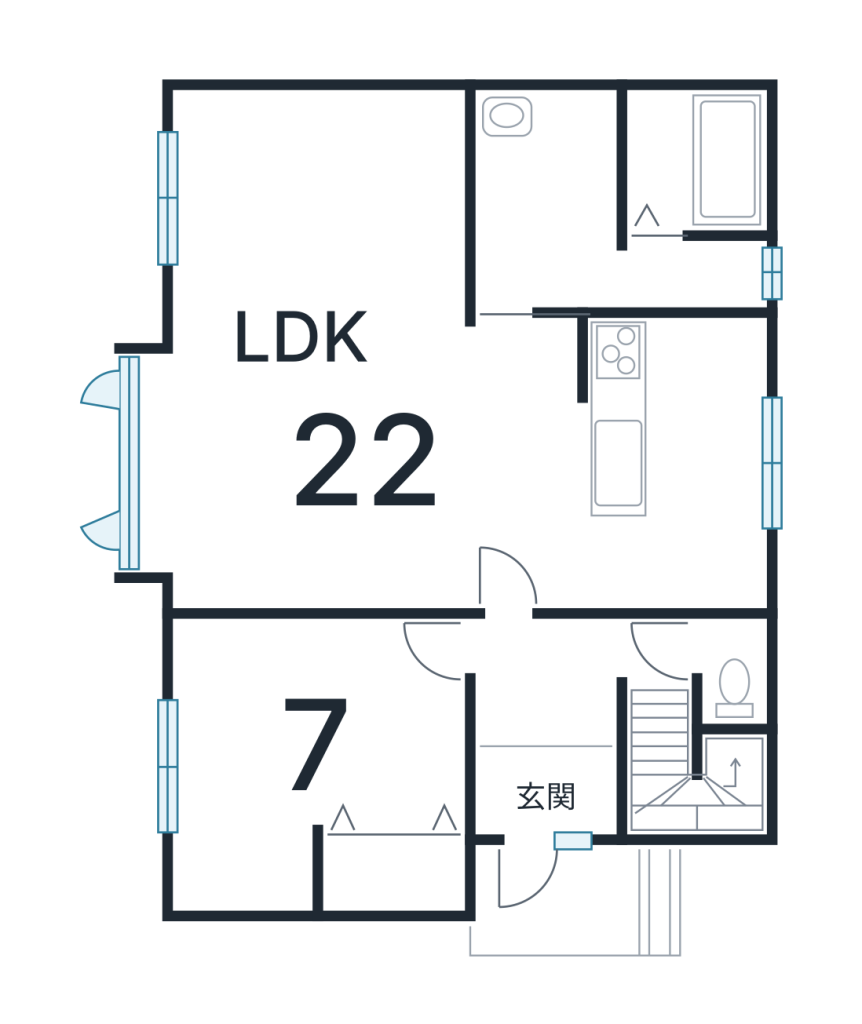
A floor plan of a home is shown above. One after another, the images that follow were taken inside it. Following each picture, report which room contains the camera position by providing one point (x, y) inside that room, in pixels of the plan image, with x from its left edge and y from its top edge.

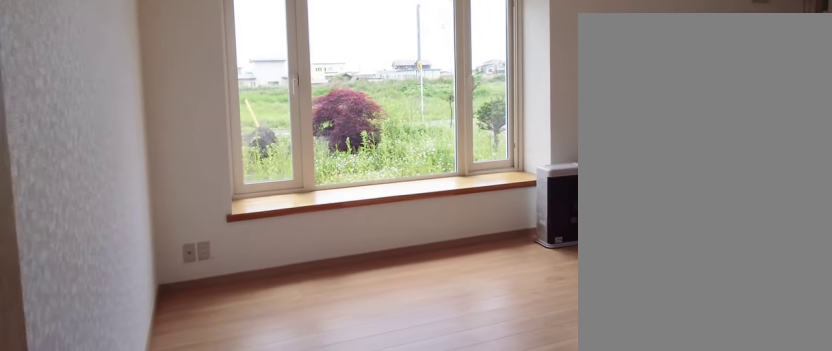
(327, 394)
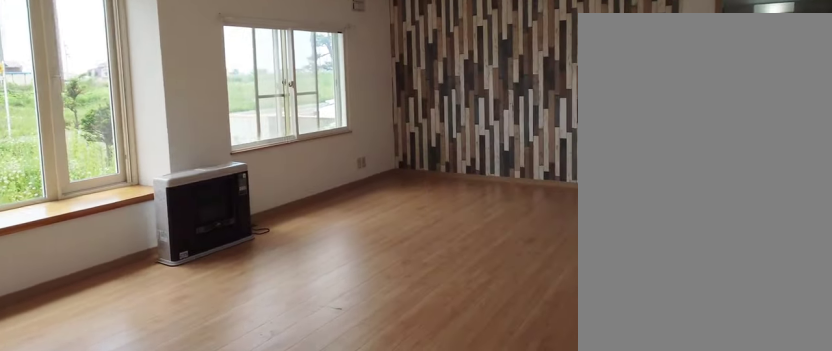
(327, 394)
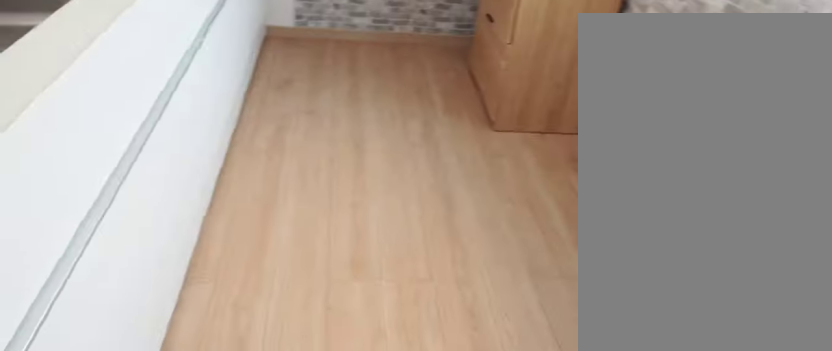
(689, 481)
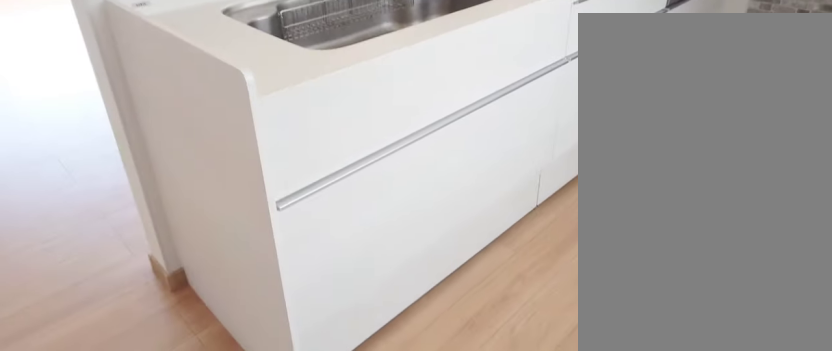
(689, 481)
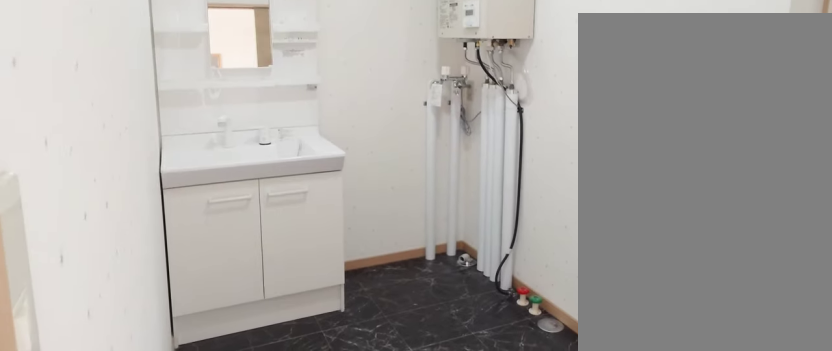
(543, 241)
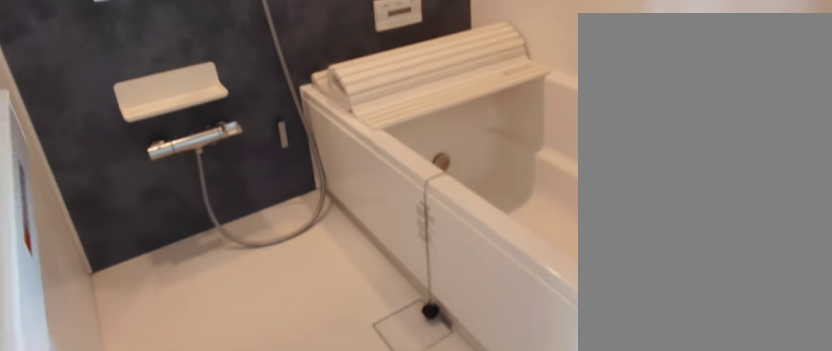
(698, 187)
